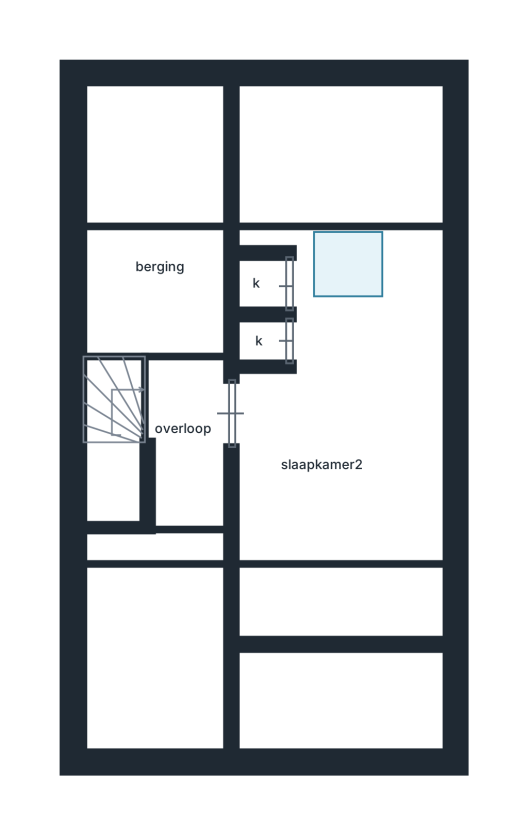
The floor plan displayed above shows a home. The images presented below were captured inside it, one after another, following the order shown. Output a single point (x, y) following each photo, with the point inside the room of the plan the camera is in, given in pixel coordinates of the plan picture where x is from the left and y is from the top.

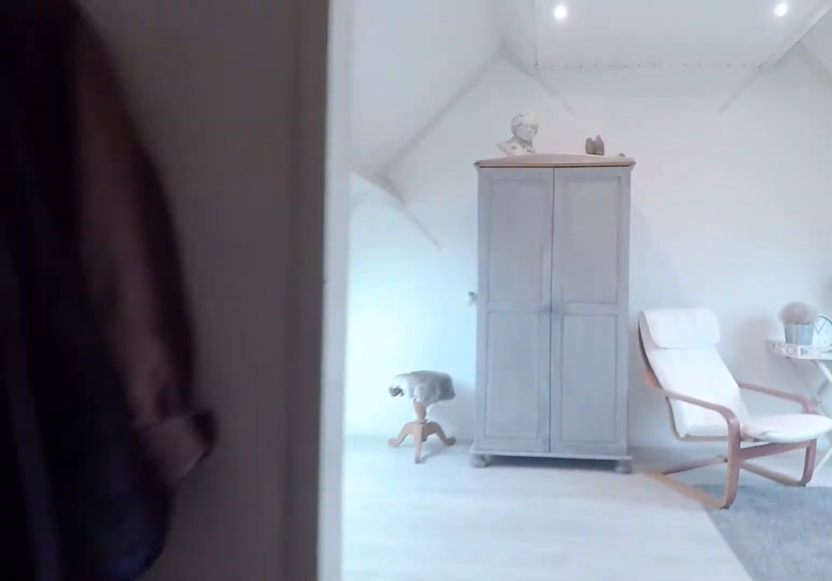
(188, 471)
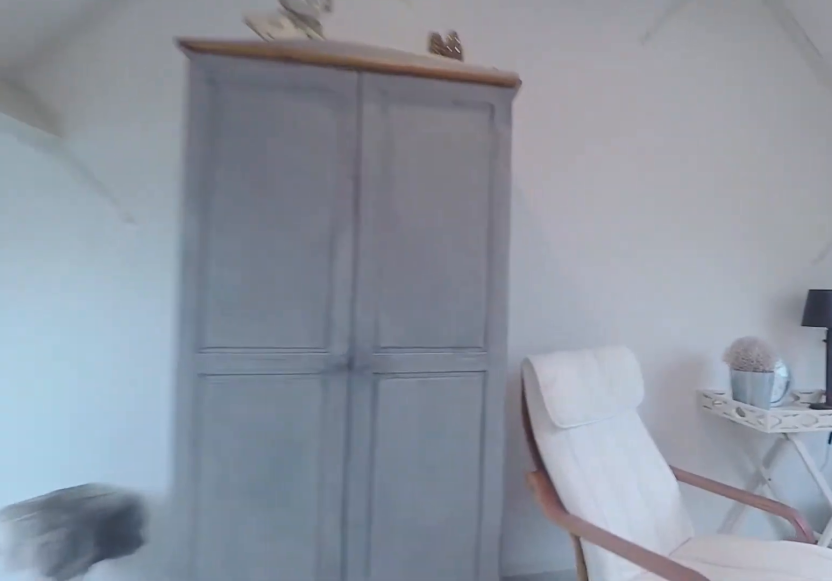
(357, 485)
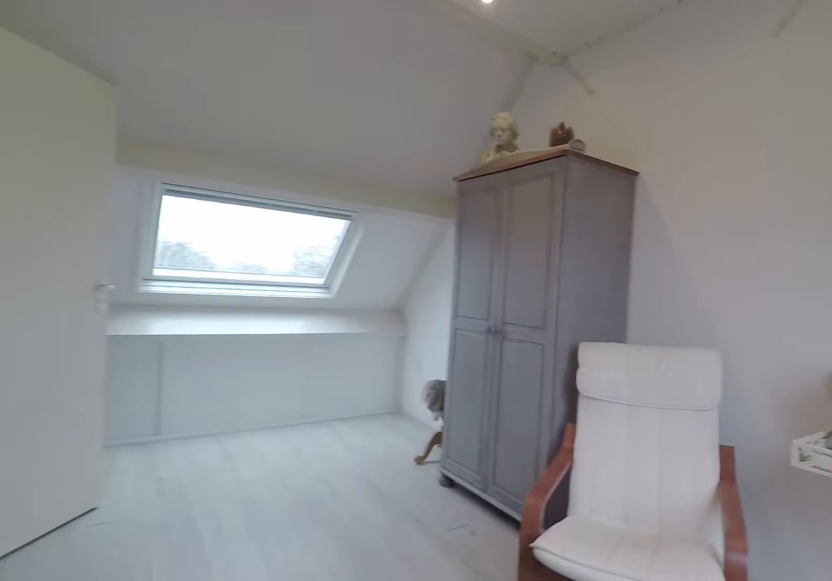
(357, 485)
